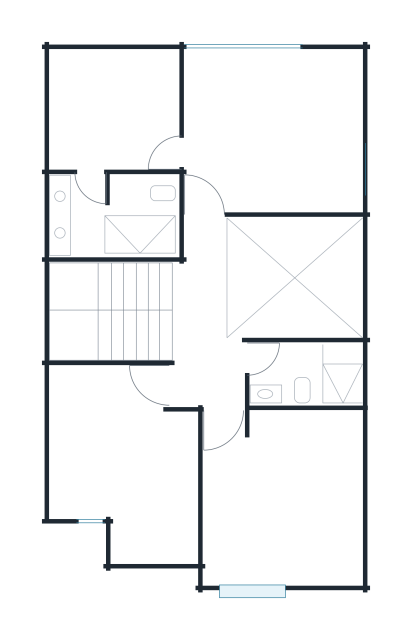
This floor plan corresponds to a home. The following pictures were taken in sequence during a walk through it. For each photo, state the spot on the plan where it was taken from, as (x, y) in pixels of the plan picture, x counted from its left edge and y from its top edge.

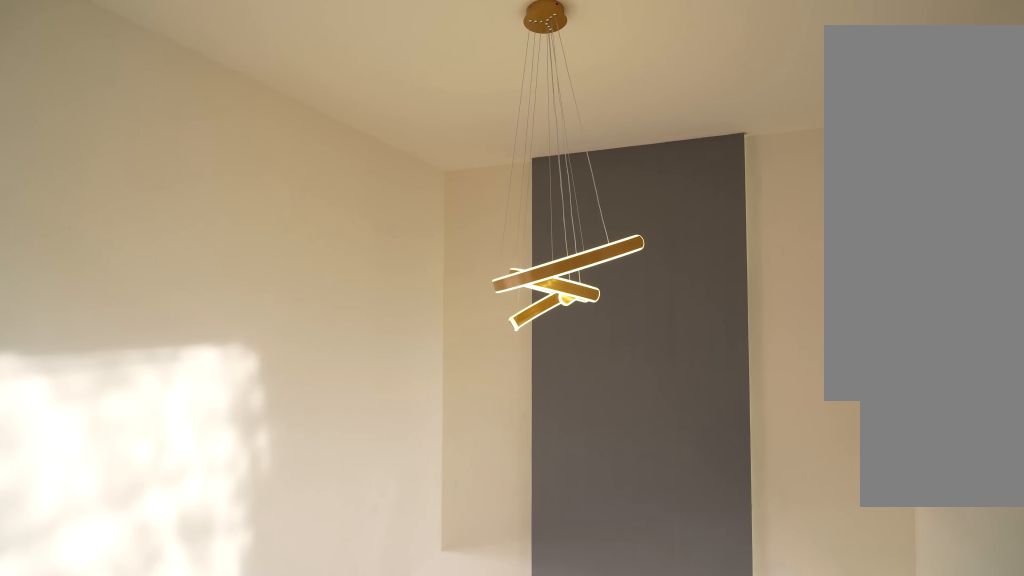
(206, 283)
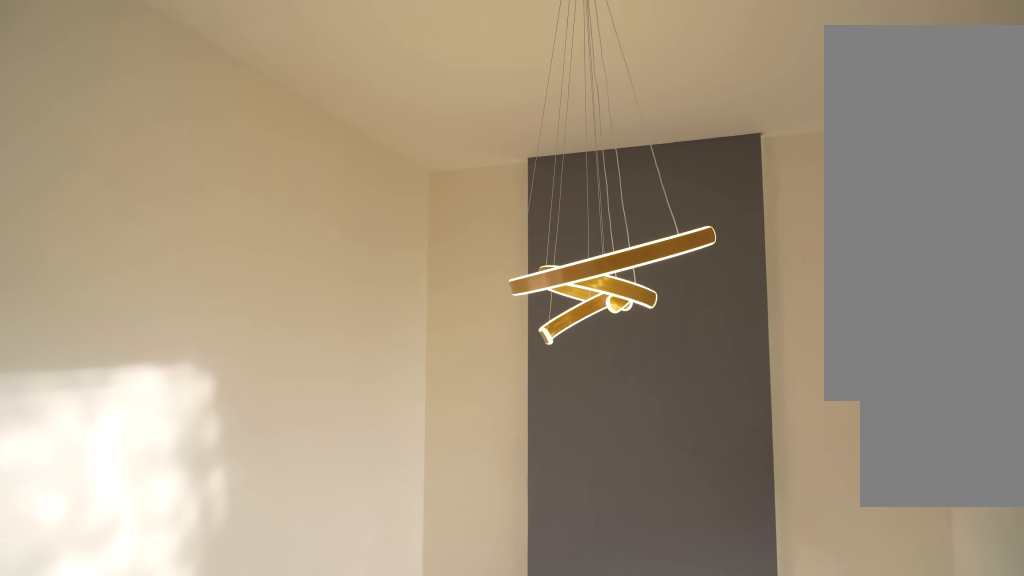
(206, 283)
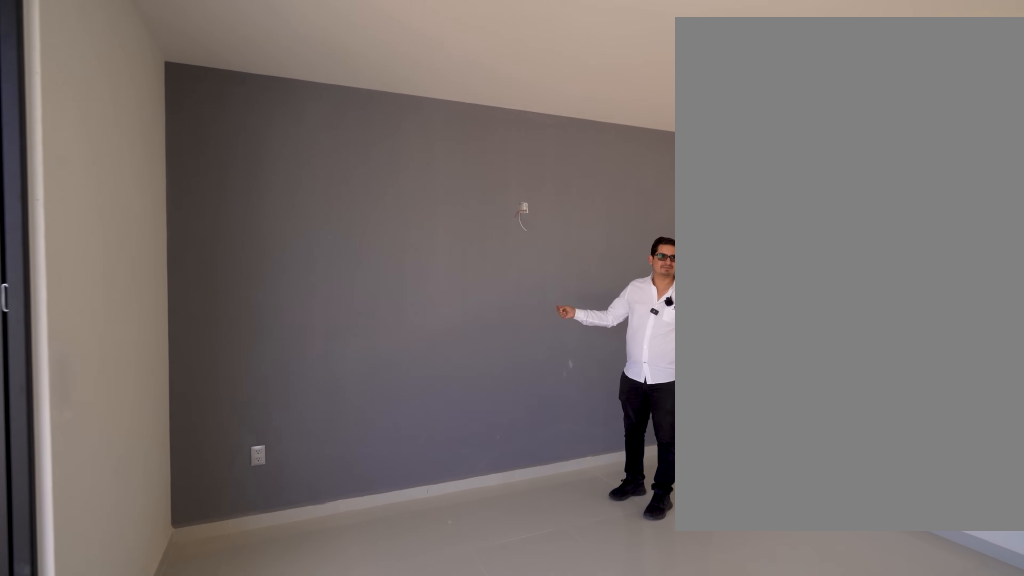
(229, 130)
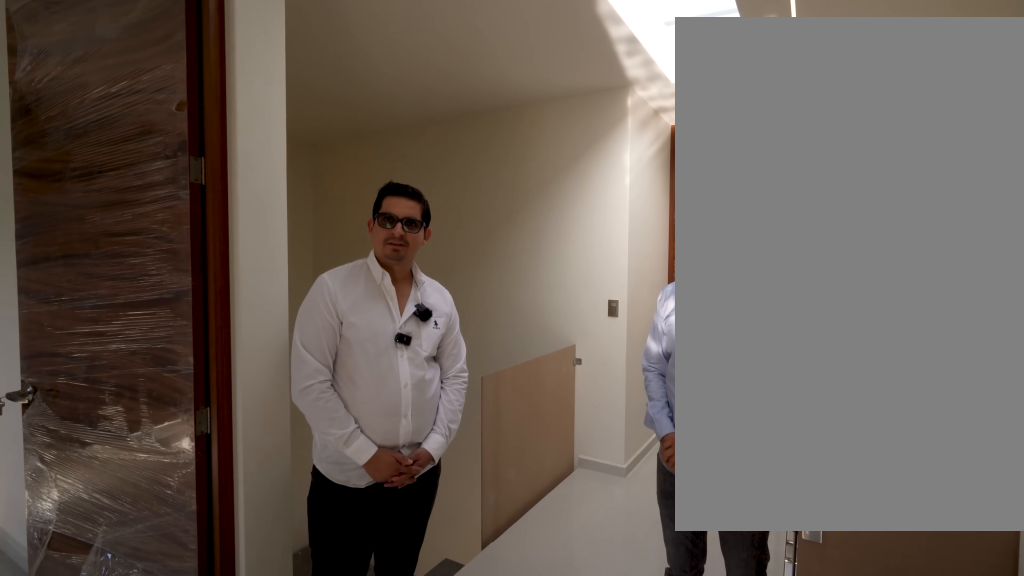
(223, 422)
